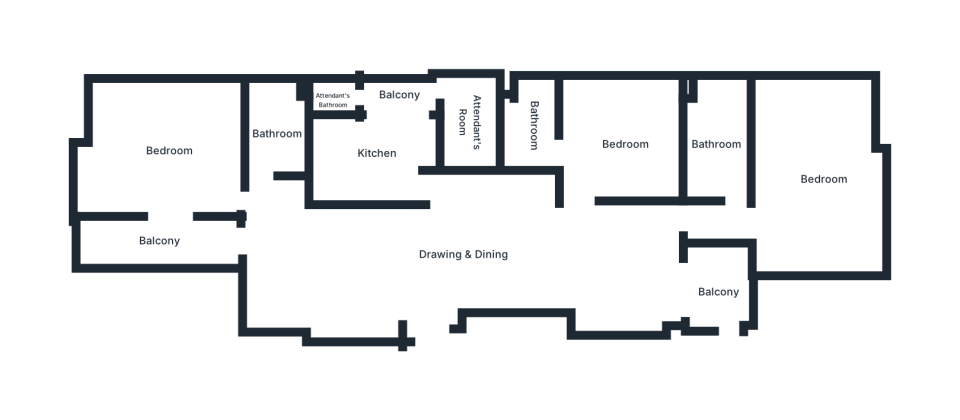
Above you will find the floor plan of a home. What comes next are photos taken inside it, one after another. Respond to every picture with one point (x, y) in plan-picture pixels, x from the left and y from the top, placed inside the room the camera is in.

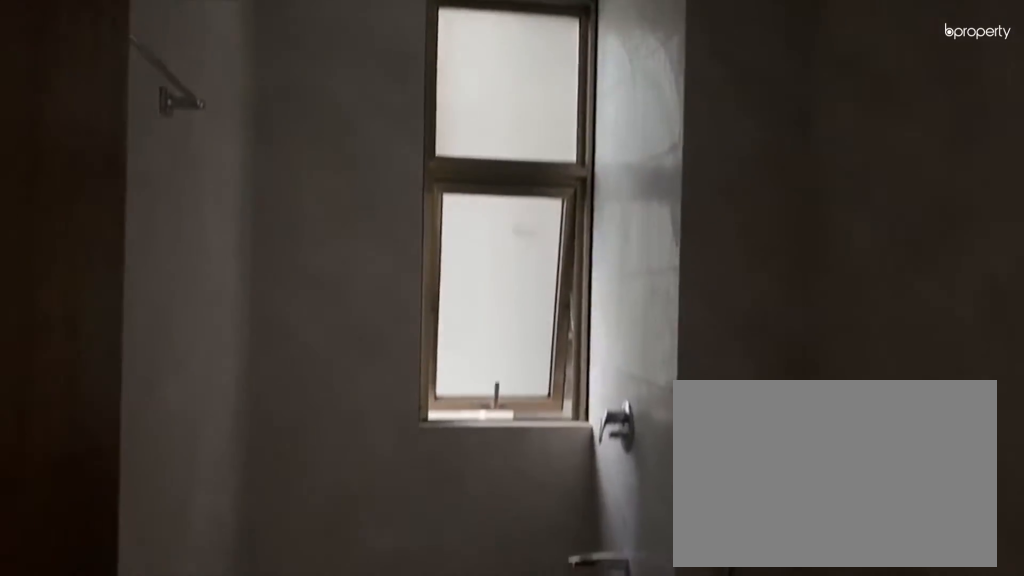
(275, 140)
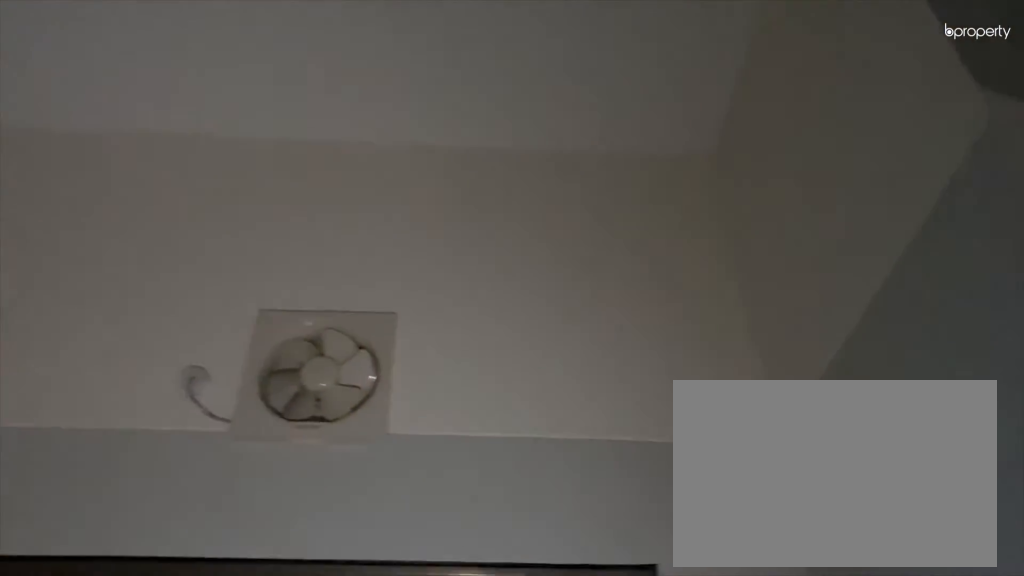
(377, 155)
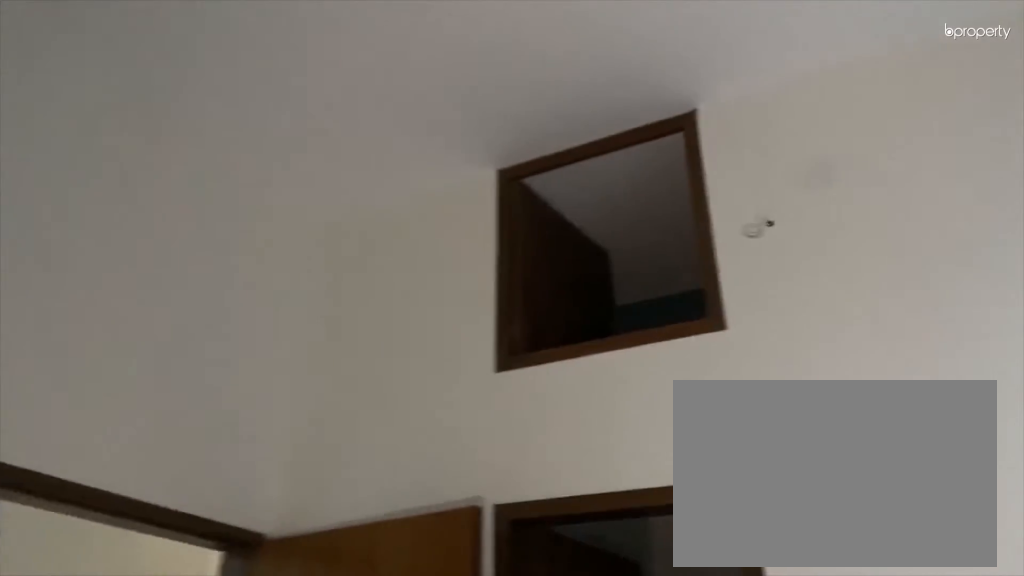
(615, 145)
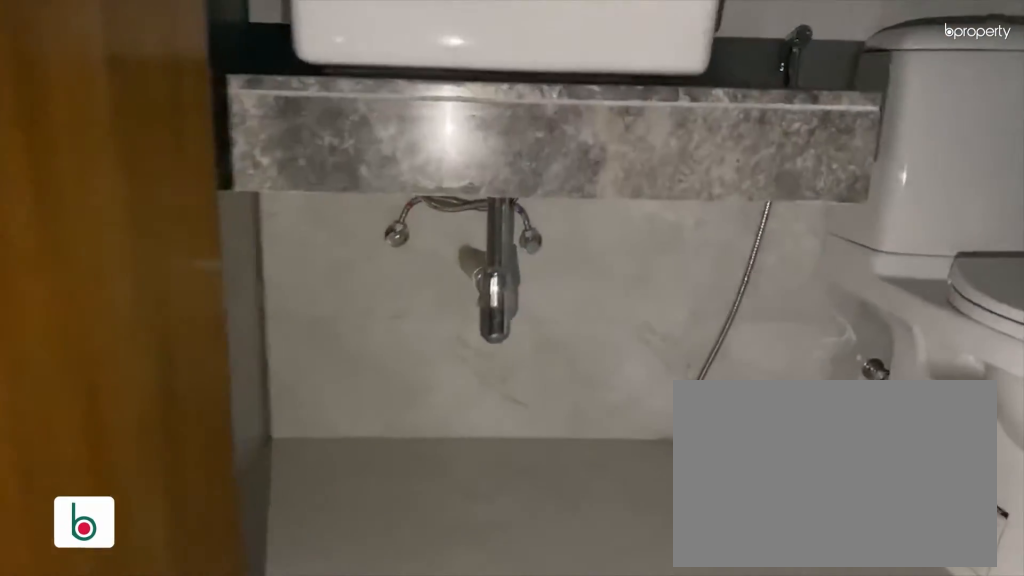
(535, 129)
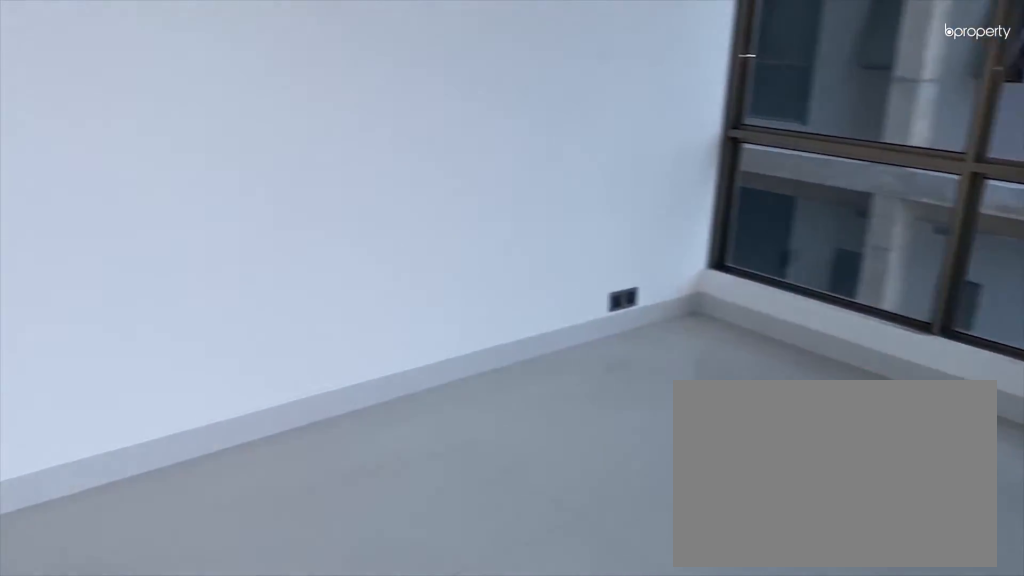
(823, 225)
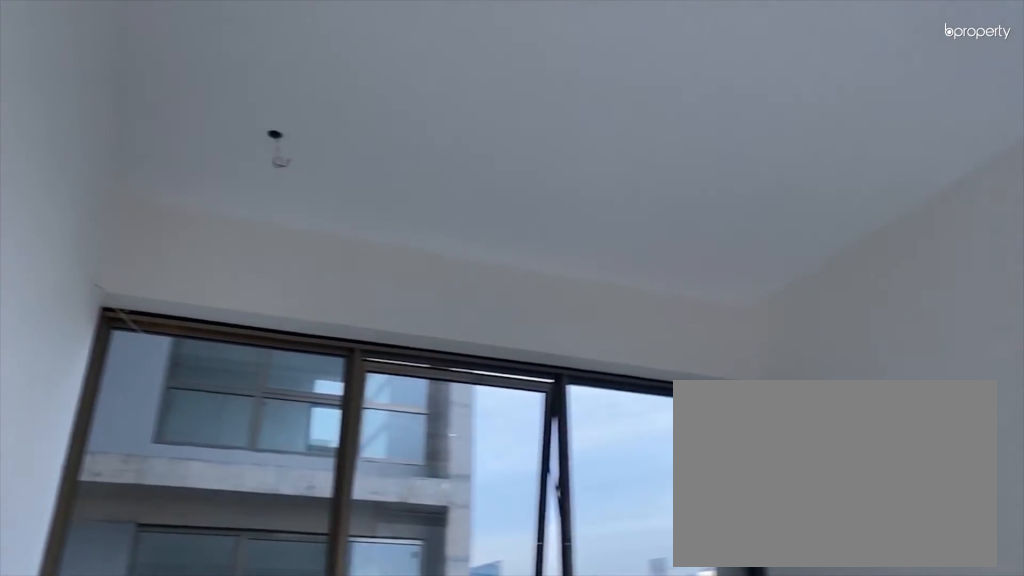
(823, 225)
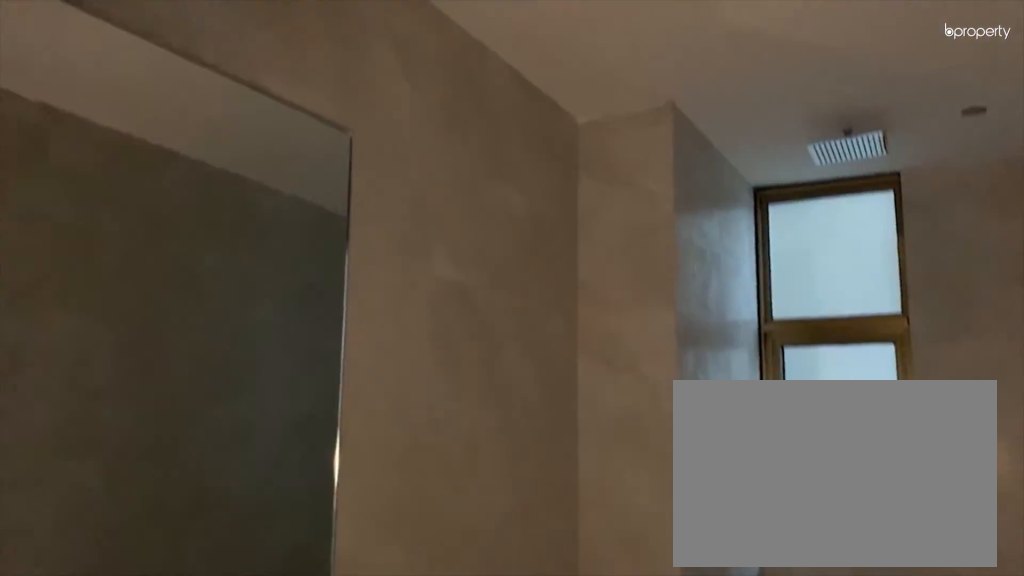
(713, 147)
